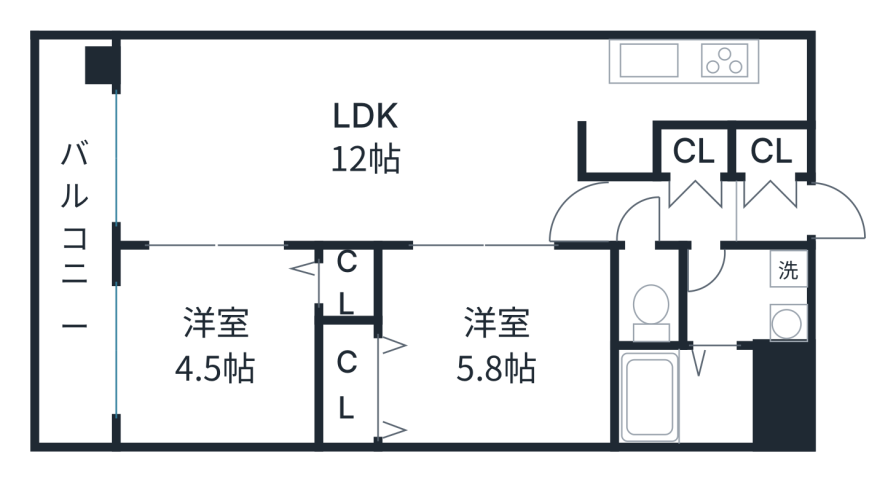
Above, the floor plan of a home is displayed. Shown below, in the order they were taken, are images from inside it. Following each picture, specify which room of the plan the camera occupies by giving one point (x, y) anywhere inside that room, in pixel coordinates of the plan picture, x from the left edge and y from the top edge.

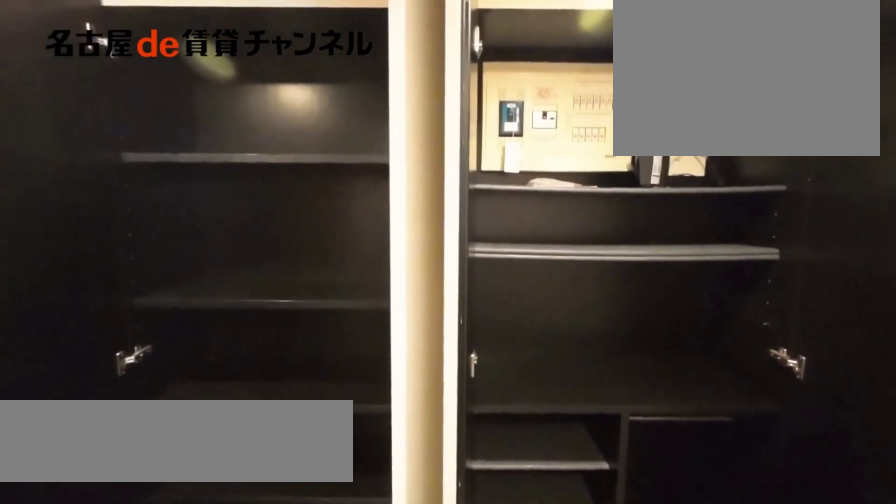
(732, 184)
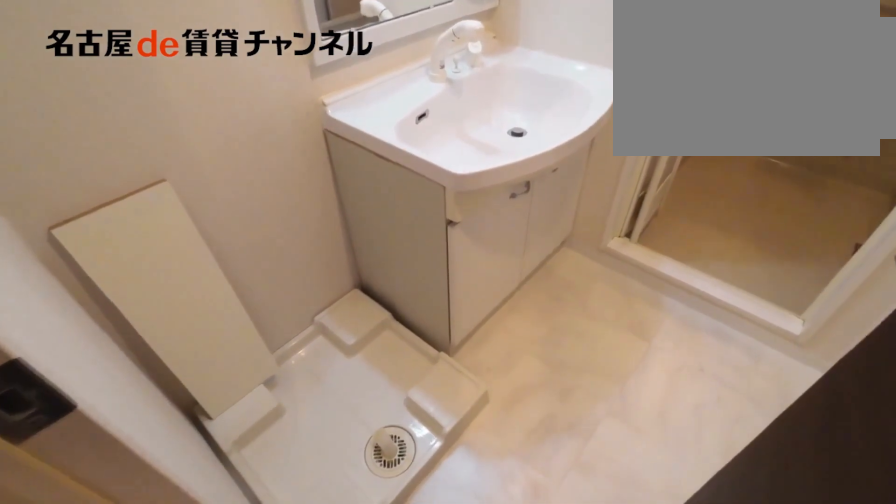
(747, 296)
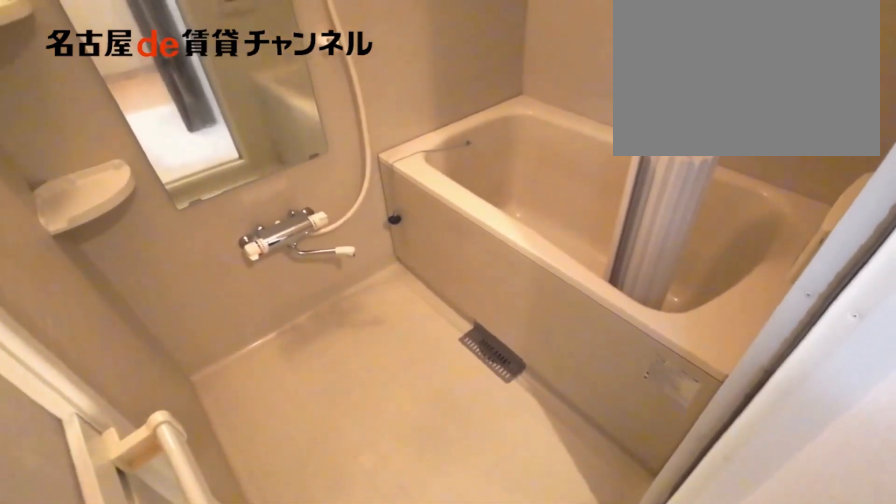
(682, 394)
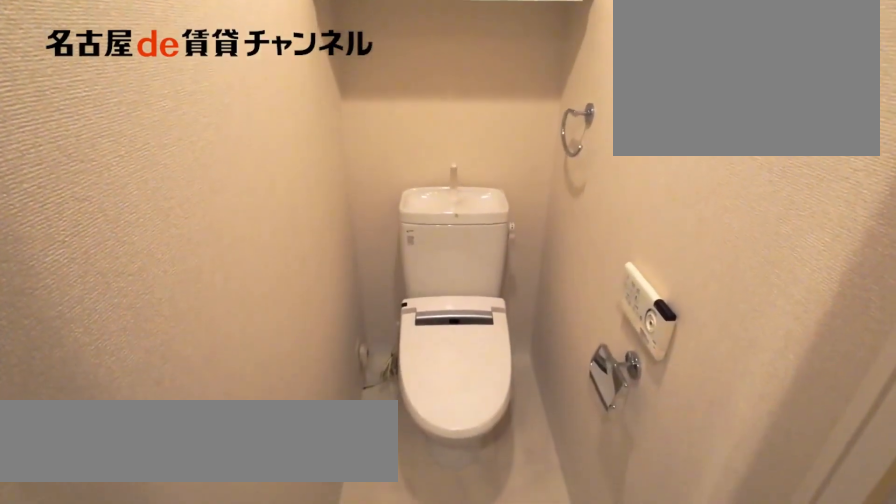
(648, 295)
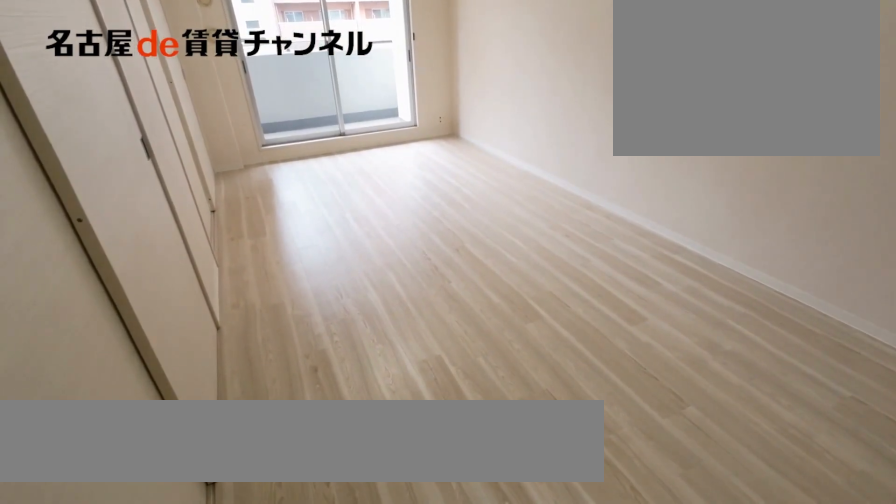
(360, 140)
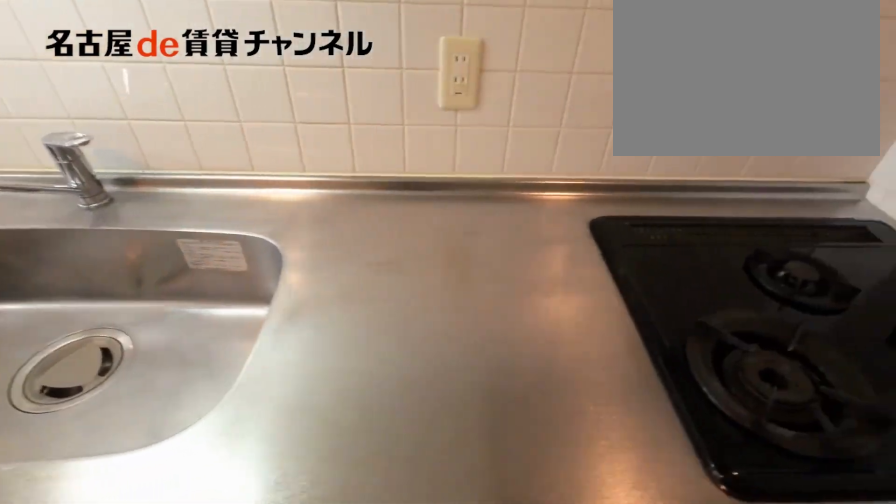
(696, 81)
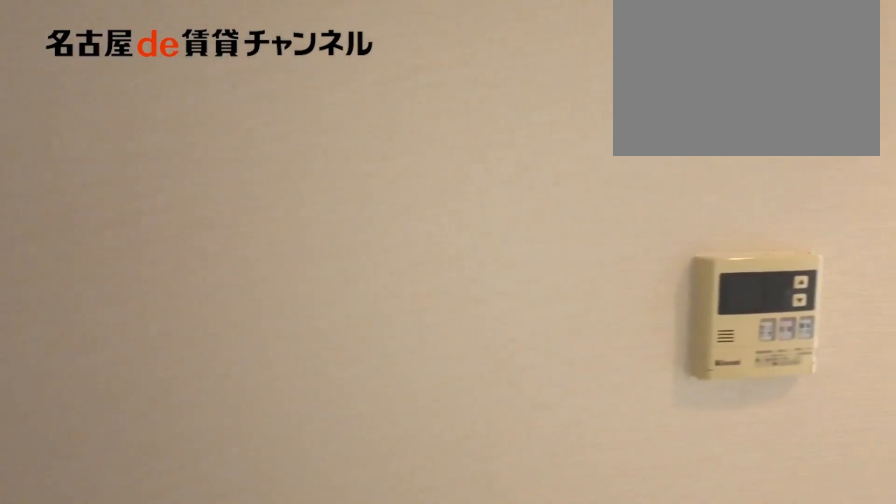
(696, 81)
